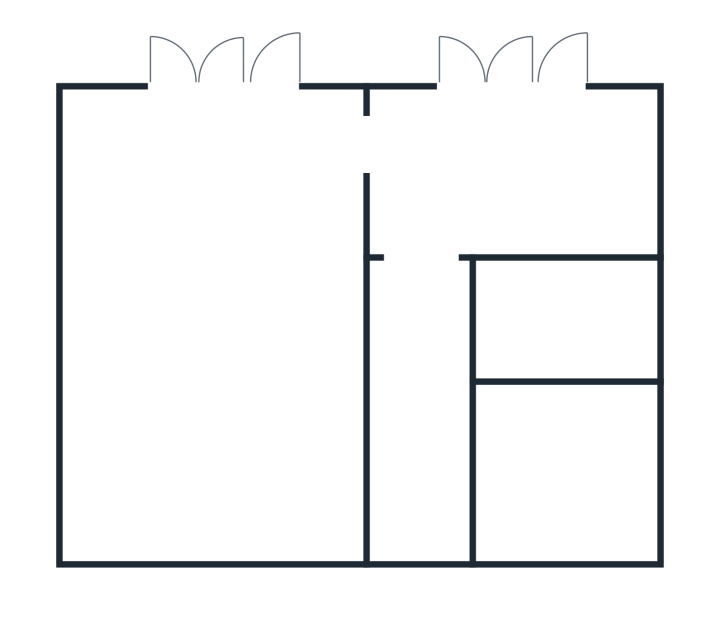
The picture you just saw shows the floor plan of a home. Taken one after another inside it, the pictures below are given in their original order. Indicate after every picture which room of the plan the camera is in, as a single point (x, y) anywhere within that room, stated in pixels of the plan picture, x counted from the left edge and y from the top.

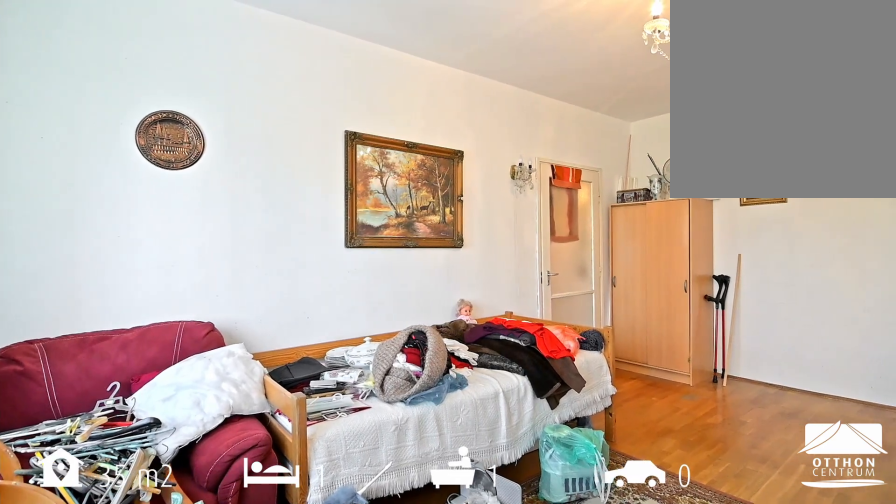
(219, 321)
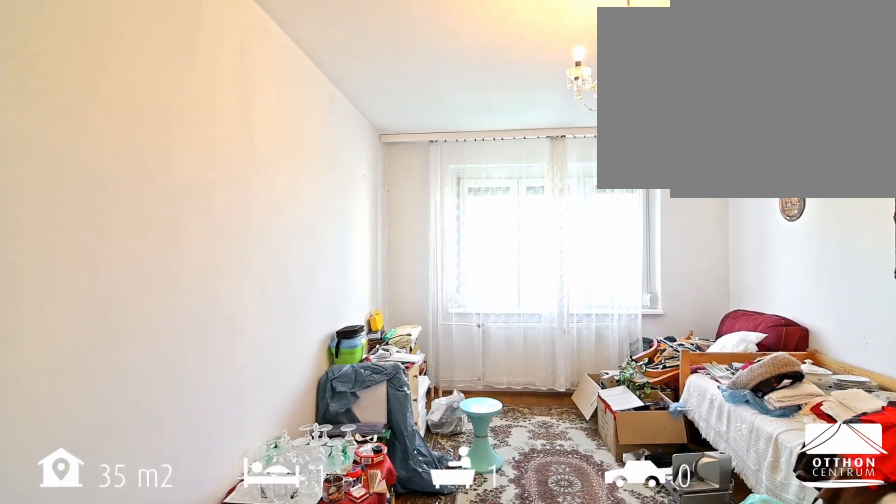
(219, 321)
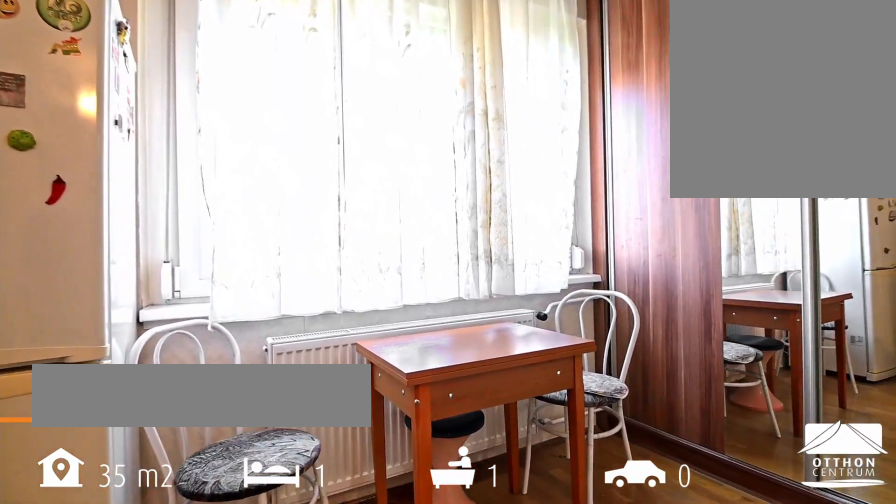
(520, 183)
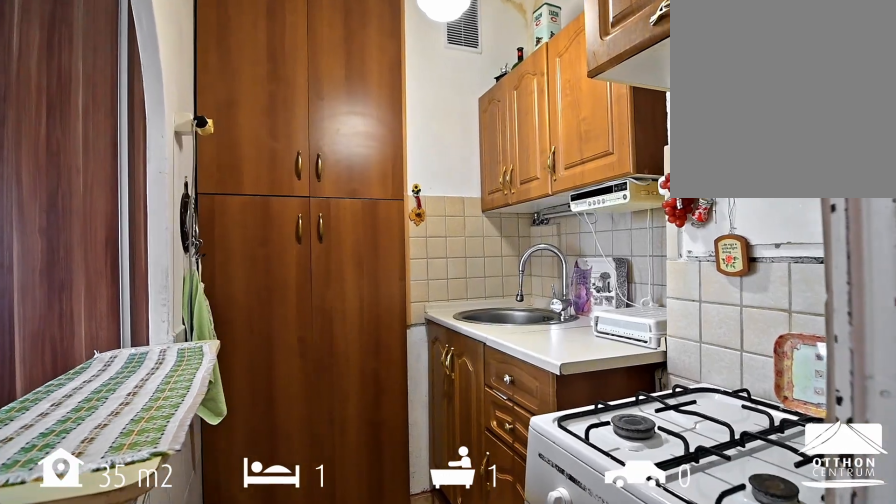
(574, 320)
